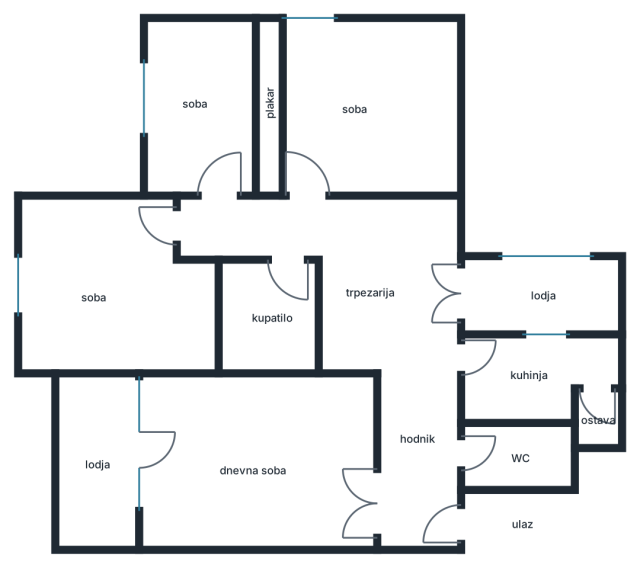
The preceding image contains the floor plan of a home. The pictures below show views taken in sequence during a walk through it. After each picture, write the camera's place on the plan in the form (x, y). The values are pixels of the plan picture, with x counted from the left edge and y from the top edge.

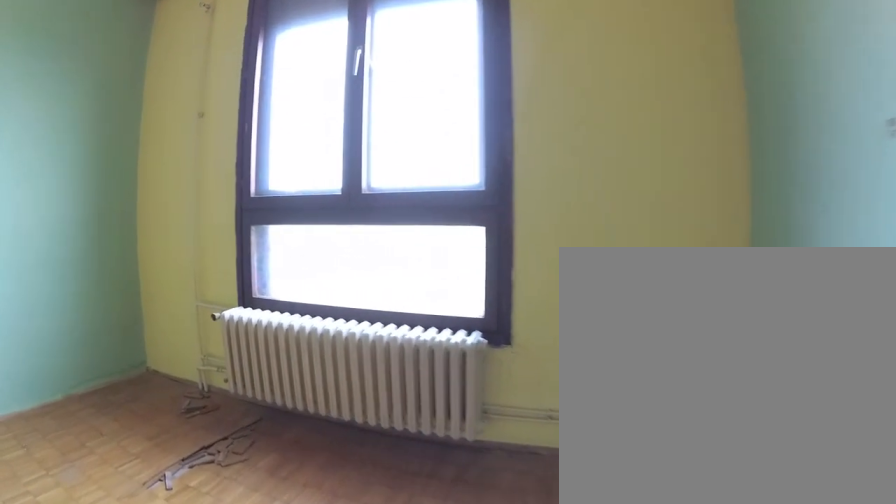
(86, 217)
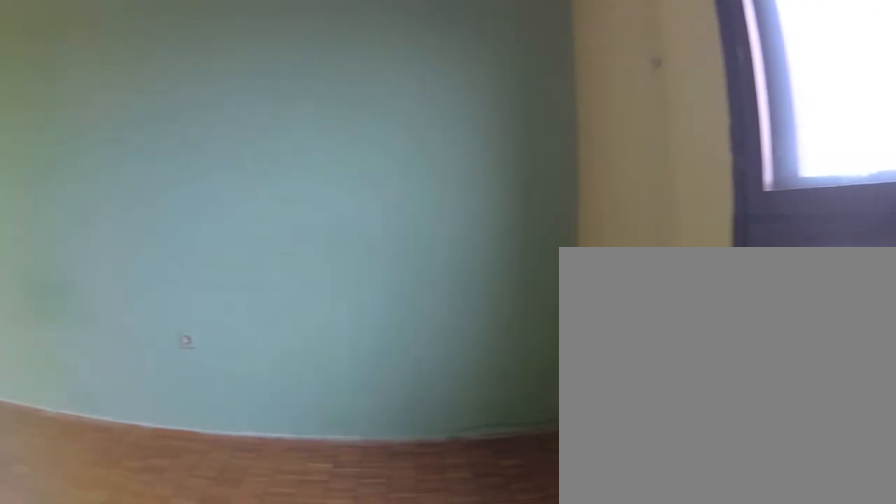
(48, 237)
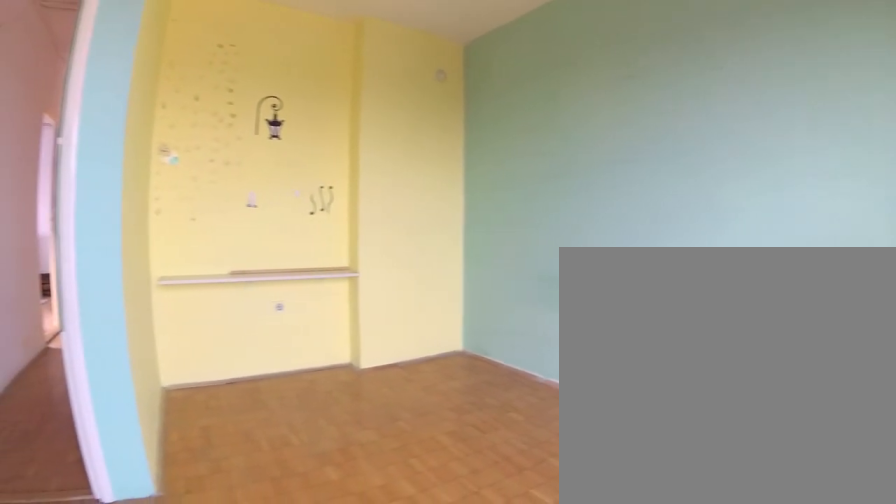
(42, 240)
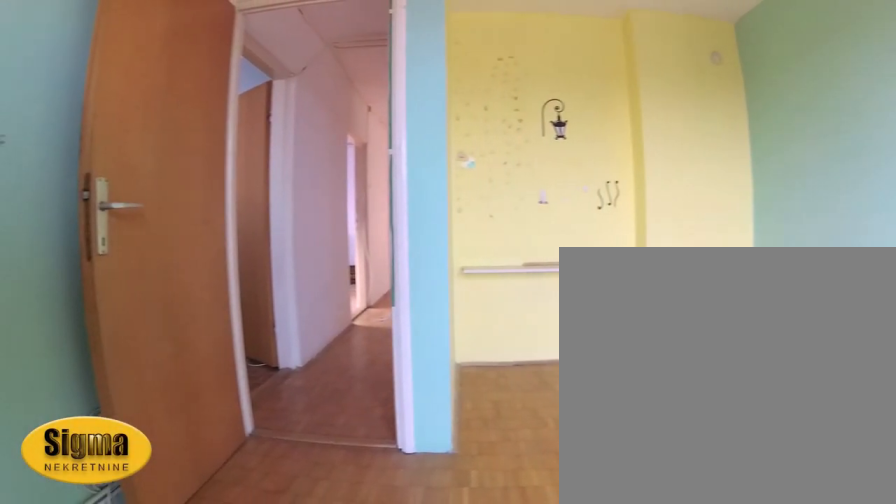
(41, 244)
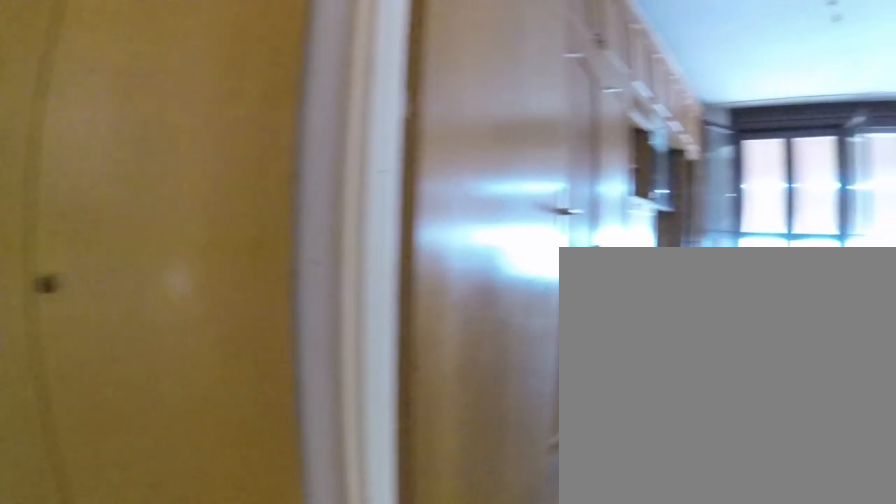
(400, 481)
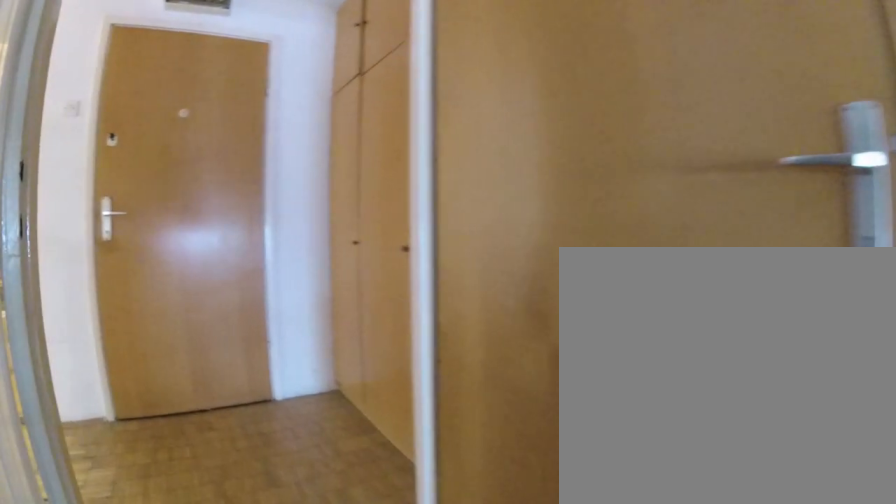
(356, 495)
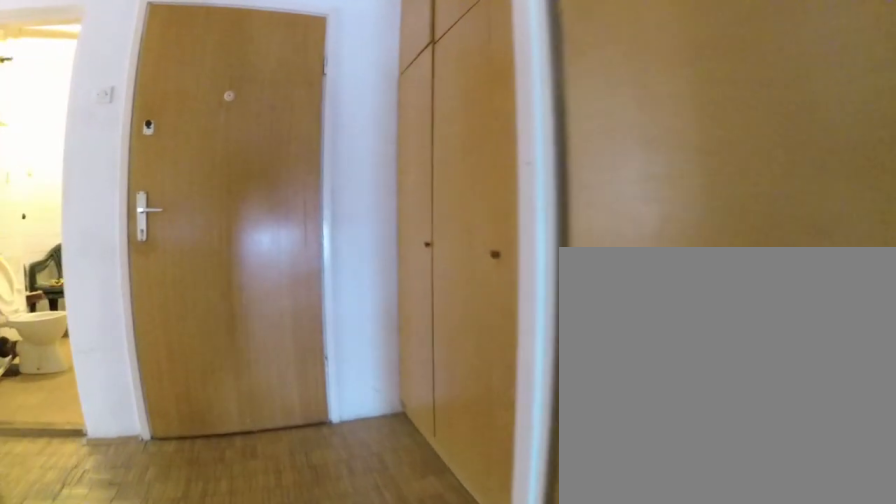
(371, 502)
